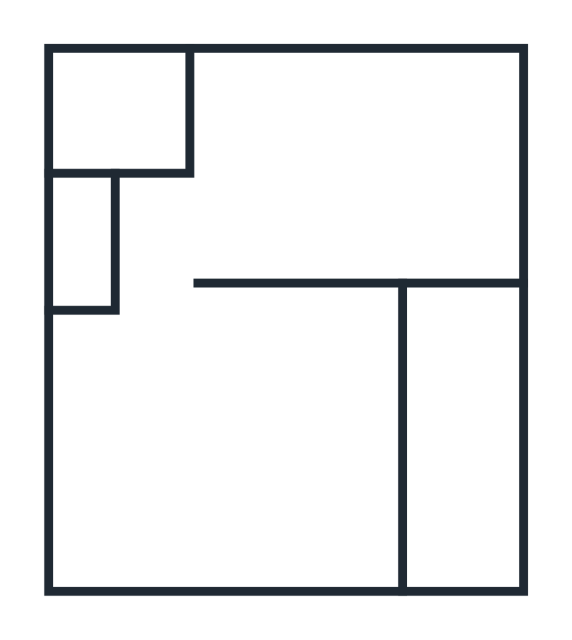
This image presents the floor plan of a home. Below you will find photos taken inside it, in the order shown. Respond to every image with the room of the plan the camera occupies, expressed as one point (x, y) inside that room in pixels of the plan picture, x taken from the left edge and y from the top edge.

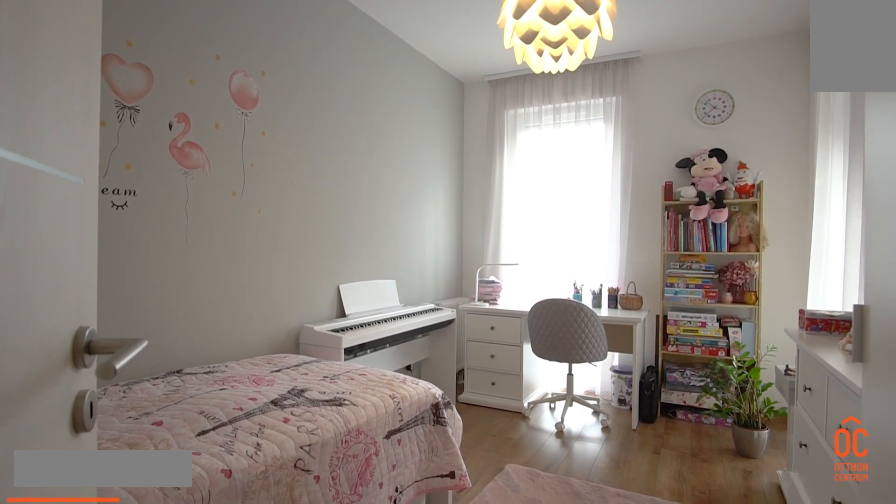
(367, 168)
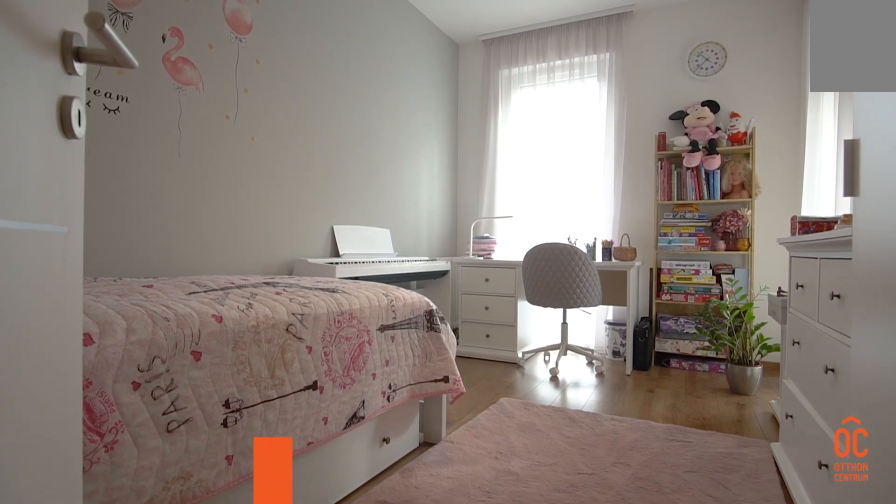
(367, 169)
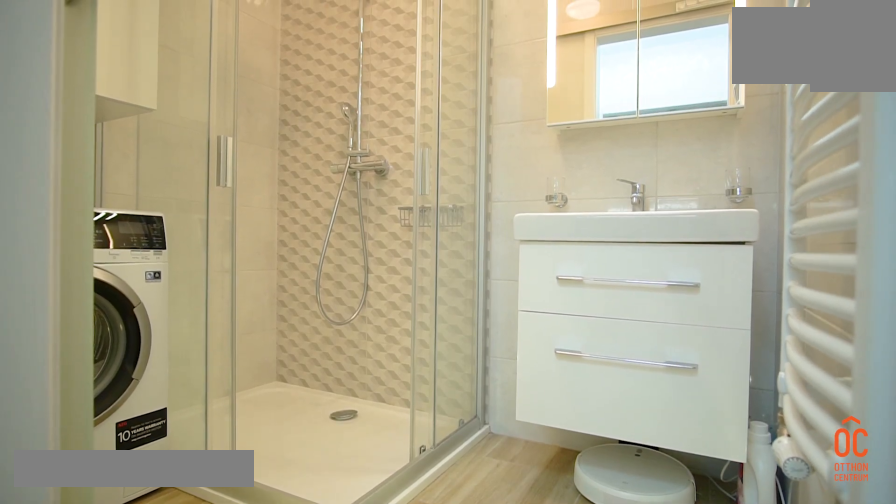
(113, 116)
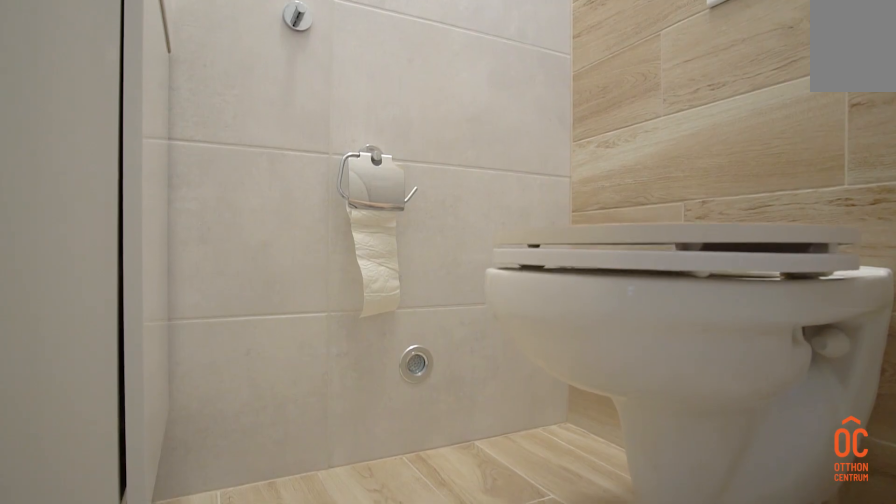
(95, 245)
